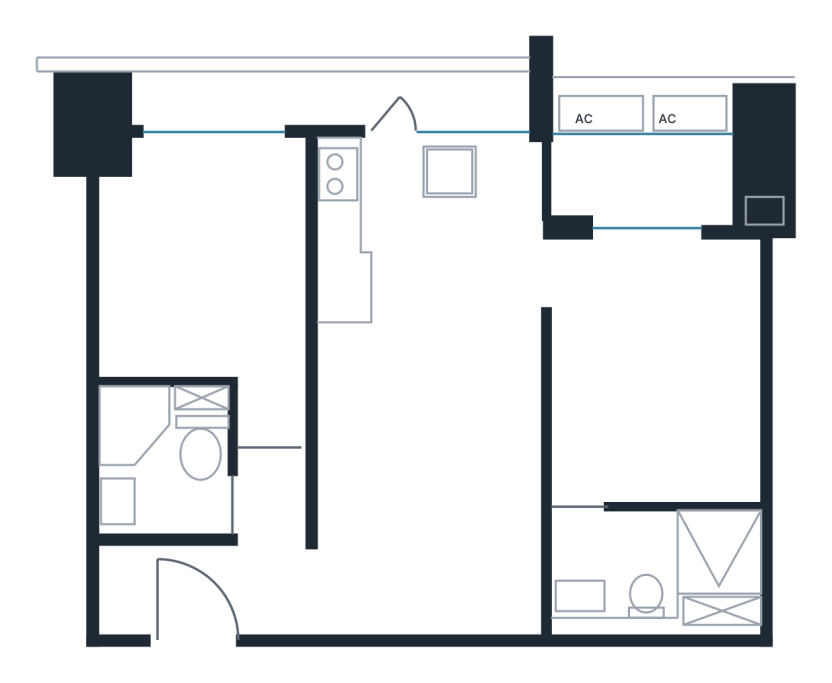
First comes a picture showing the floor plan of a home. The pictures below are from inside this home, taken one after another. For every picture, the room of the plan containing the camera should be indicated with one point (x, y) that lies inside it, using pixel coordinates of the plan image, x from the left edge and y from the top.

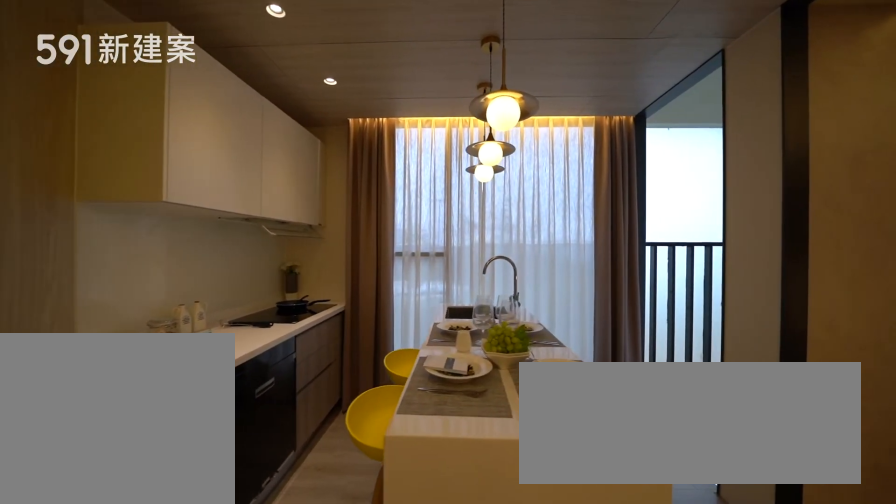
(449, 258)
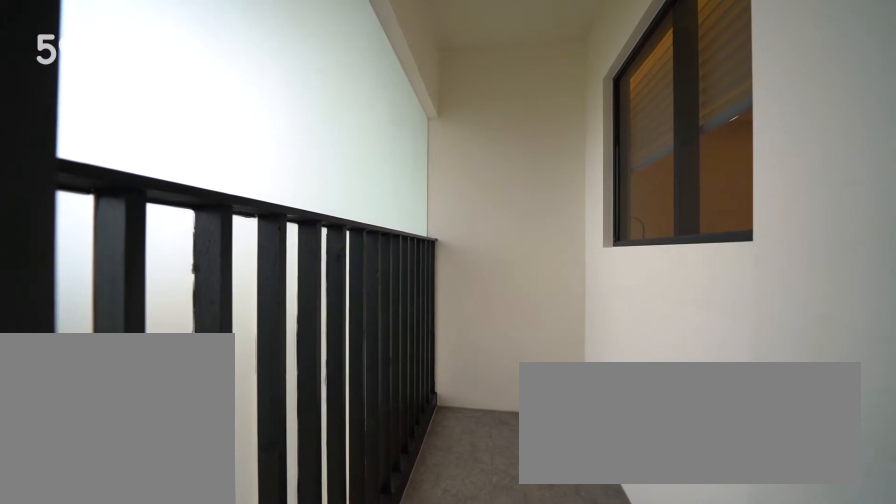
(649, 182)
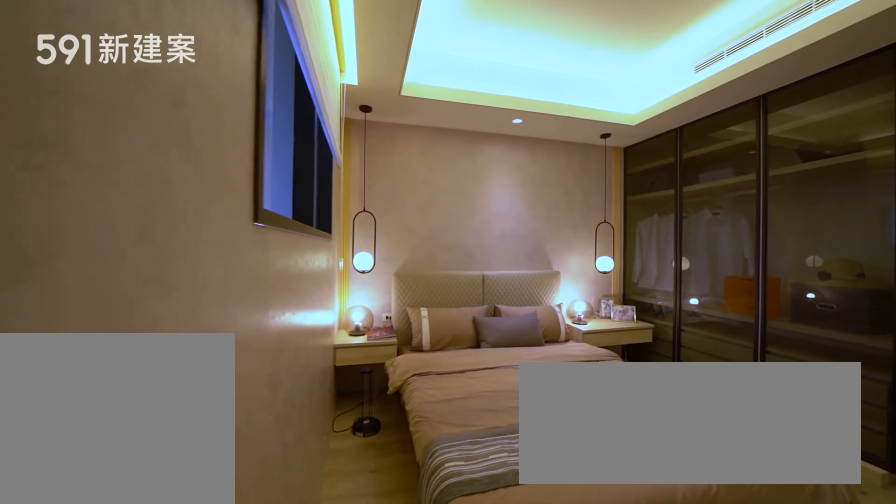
(656, 373)
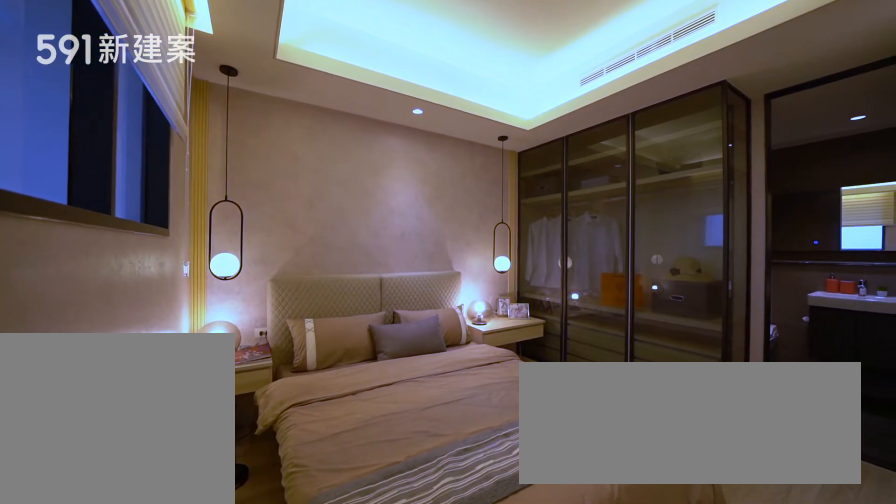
(656, 373)
